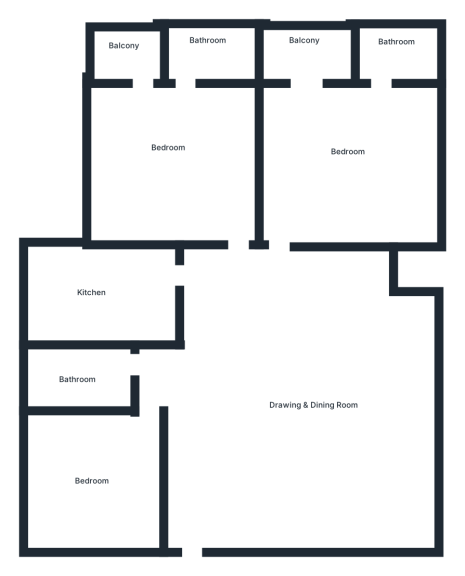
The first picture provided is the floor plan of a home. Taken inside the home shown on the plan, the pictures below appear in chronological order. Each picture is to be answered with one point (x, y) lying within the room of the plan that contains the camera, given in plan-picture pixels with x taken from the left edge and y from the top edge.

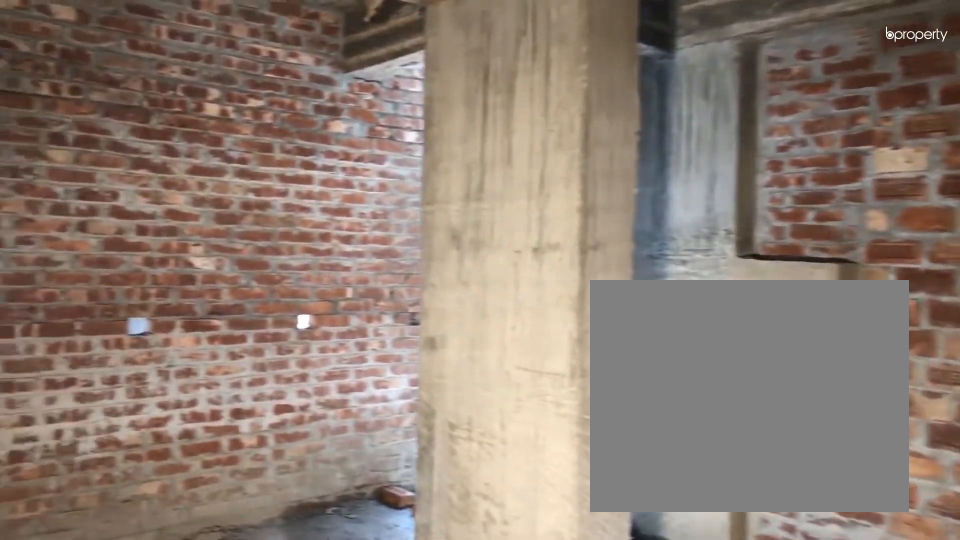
(314, 404)
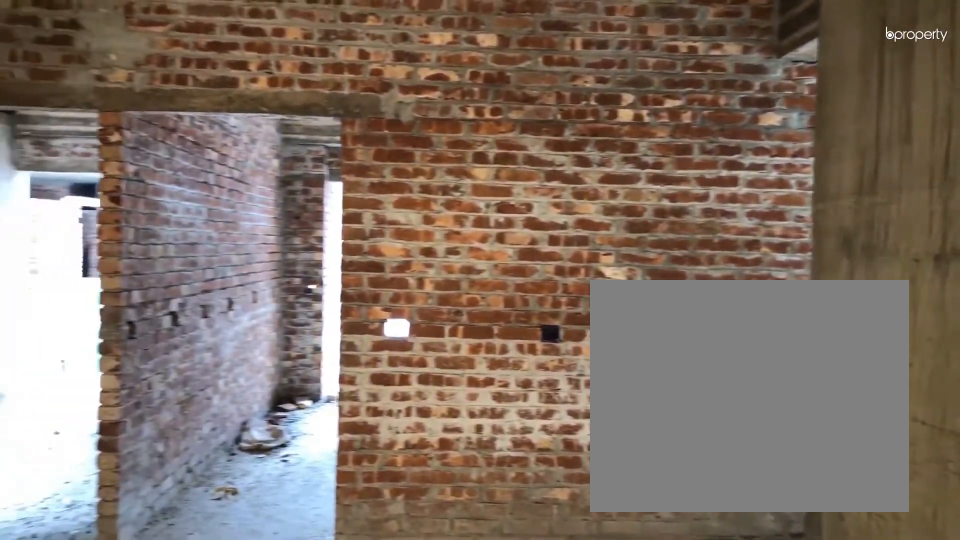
(314, 404)
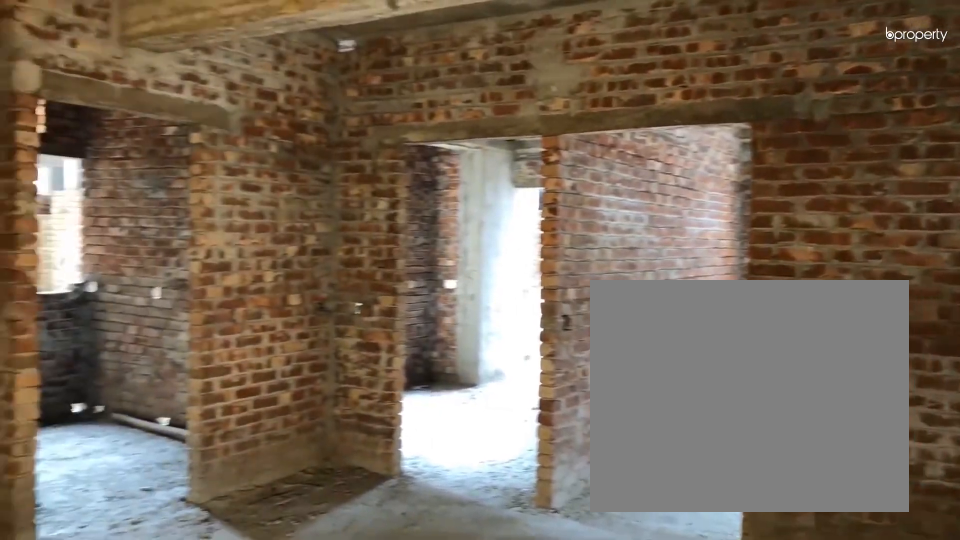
(314, 403)
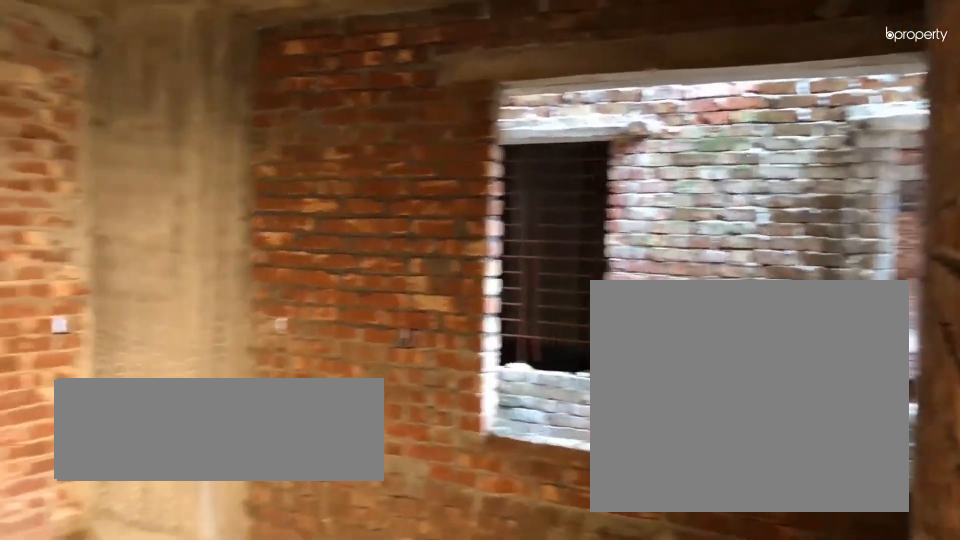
(81, 480)
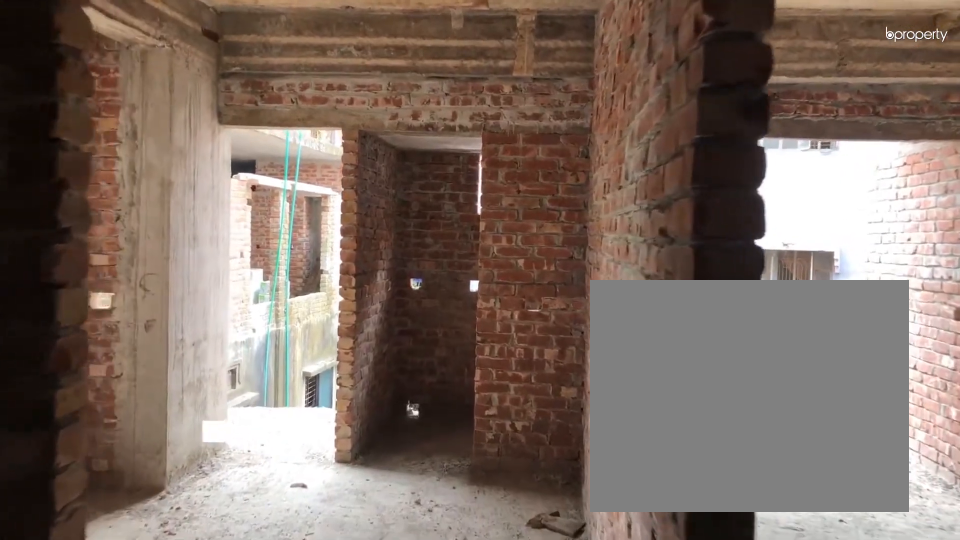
(235, 247)
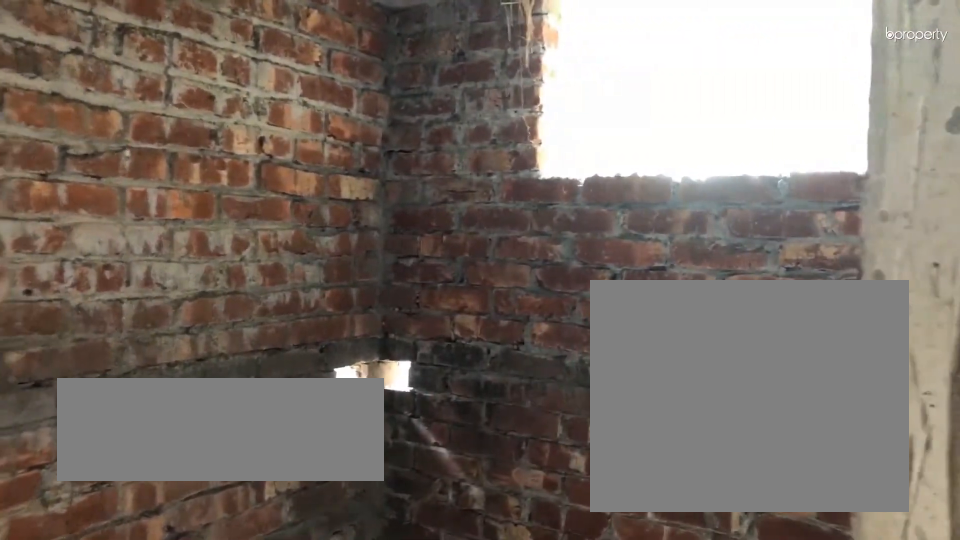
(398, 58)
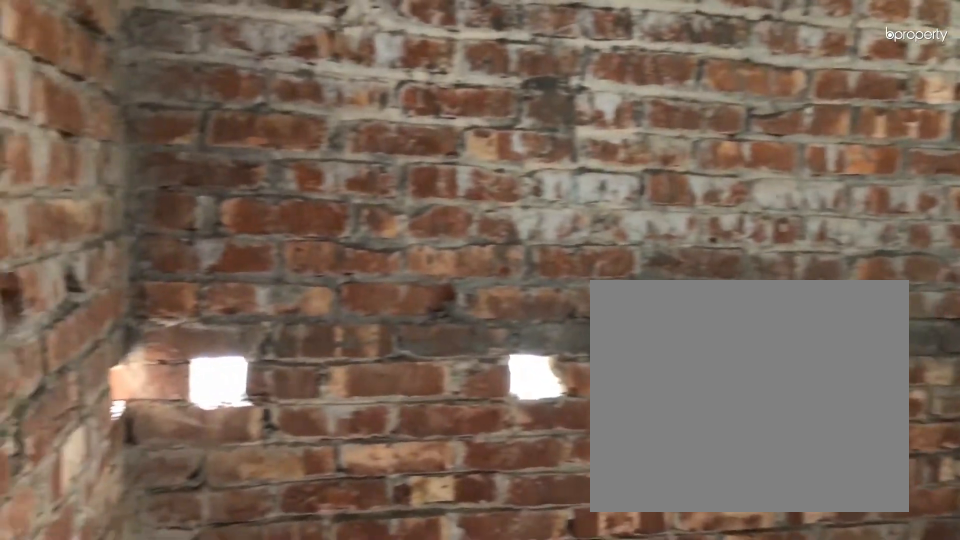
(398, 58)
